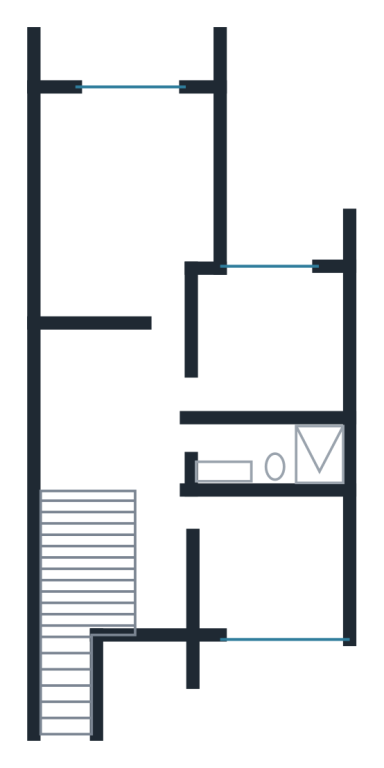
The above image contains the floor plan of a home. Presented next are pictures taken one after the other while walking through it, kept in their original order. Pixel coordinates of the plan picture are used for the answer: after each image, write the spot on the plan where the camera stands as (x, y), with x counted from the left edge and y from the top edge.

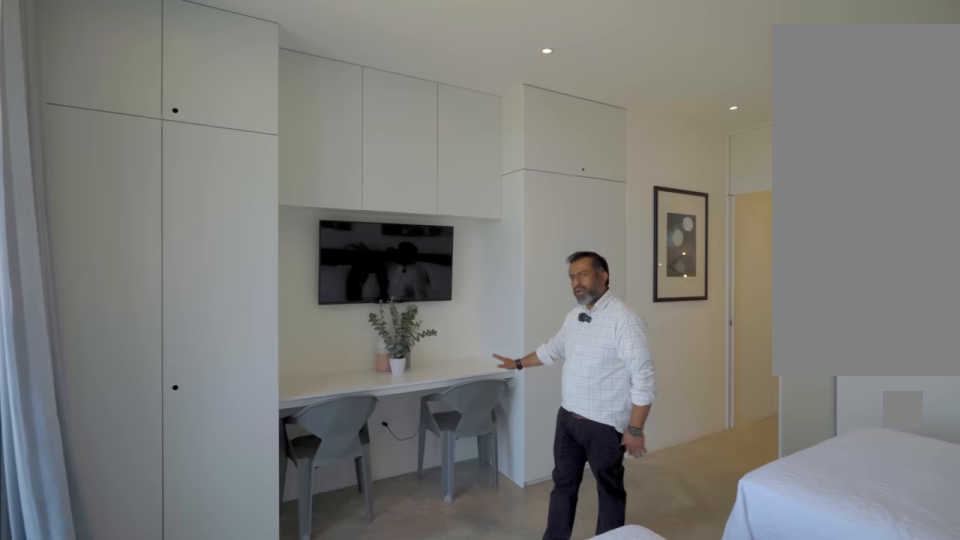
(159, 194)
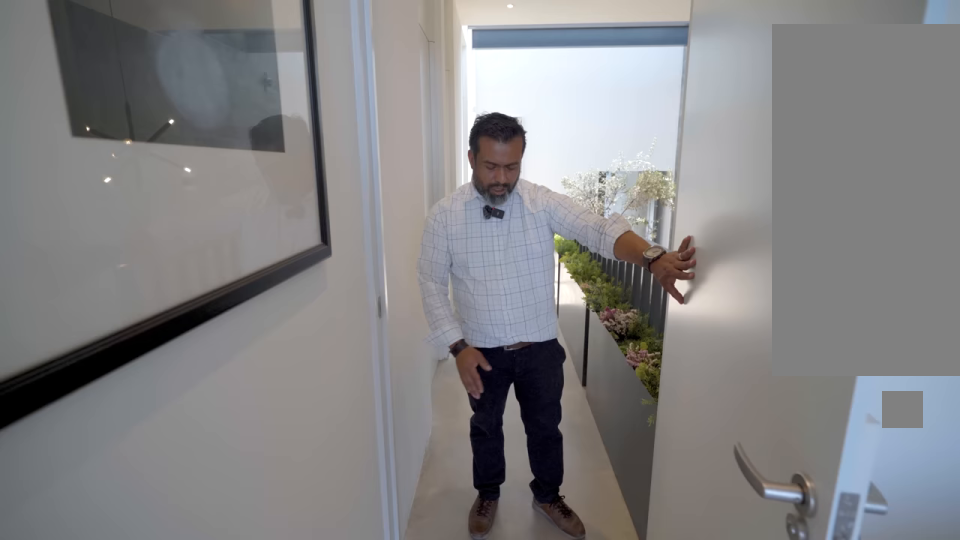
(170, 318)
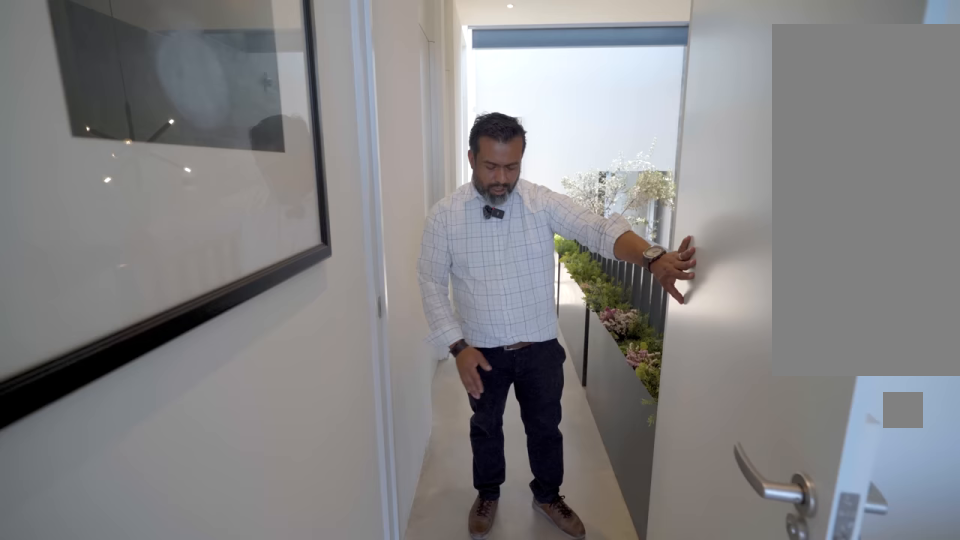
(170, 318)
